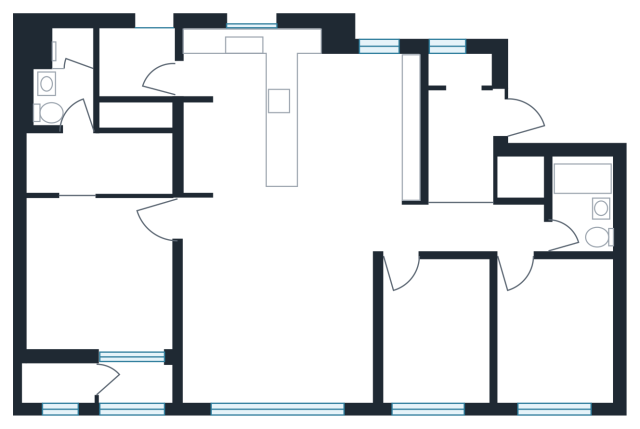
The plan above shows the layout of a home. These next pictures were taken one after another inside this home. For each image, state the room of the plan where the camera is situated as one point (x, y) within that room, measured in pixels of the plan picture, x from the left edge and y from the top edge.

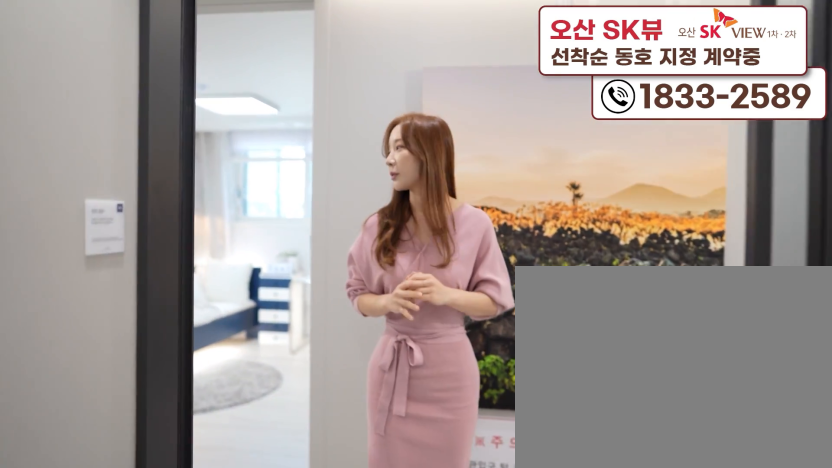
(466, 127)
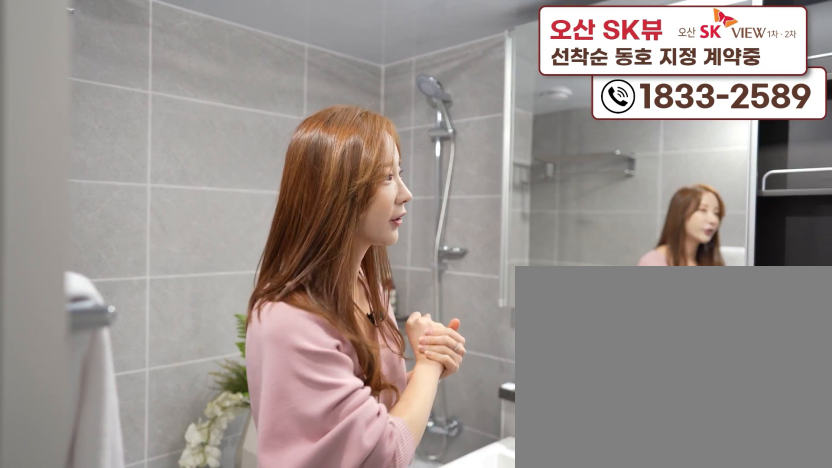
(587, 223)
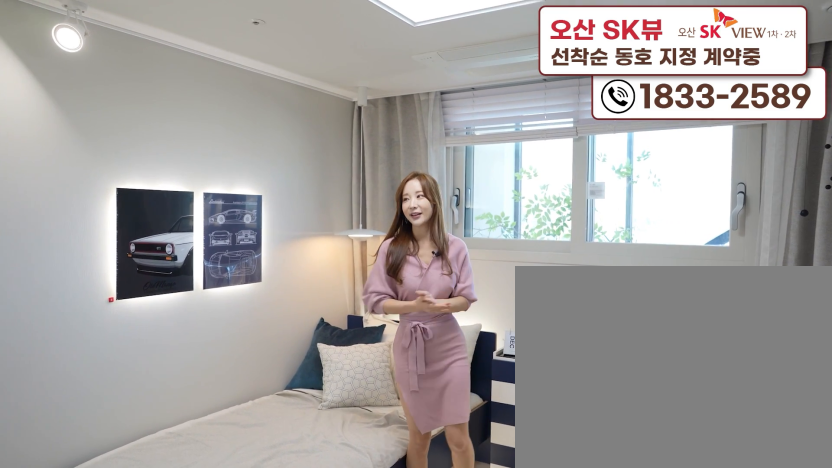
(549, 365)
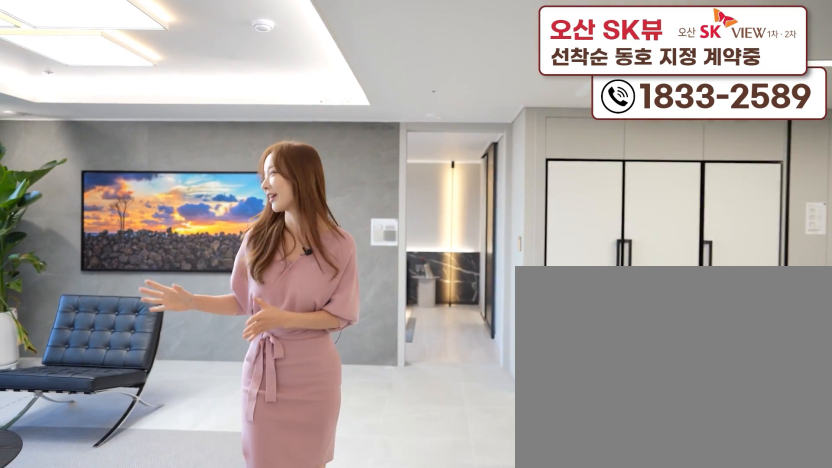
(281, 353)
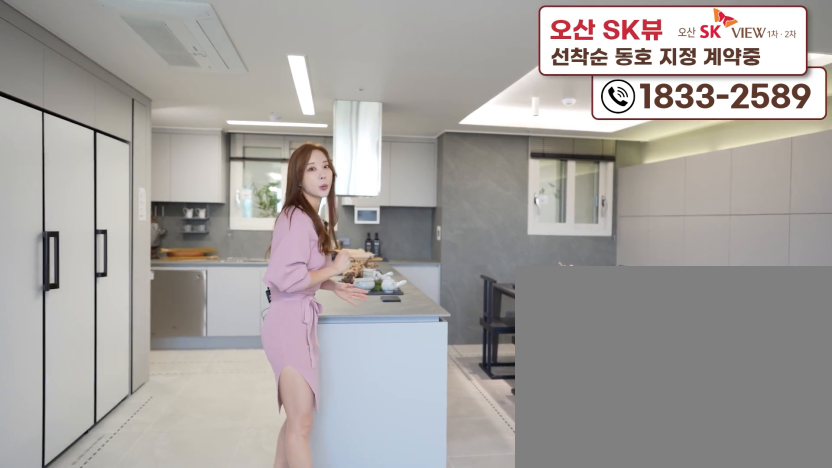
(255, 203)
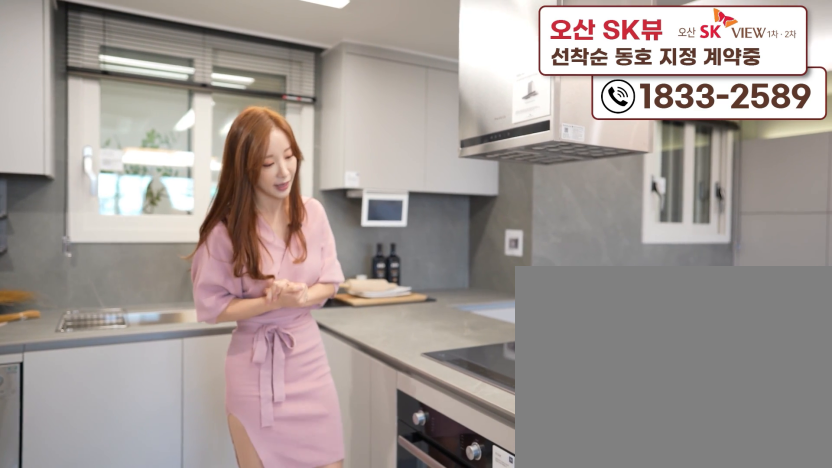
(255, 203)
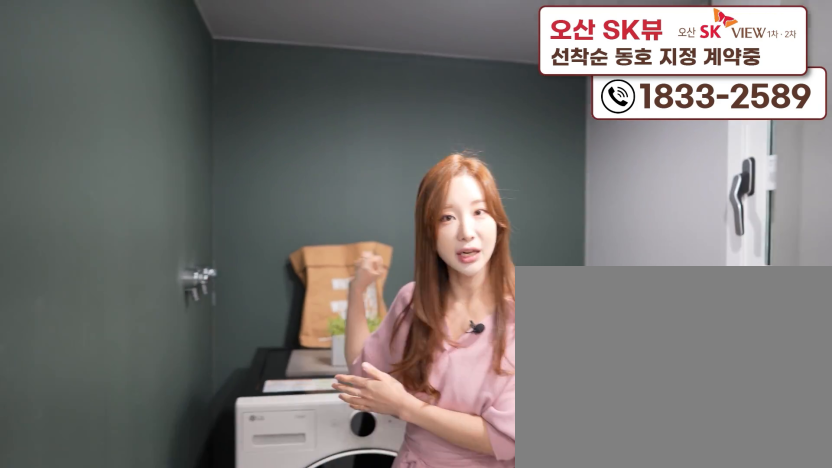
(145, 73)
